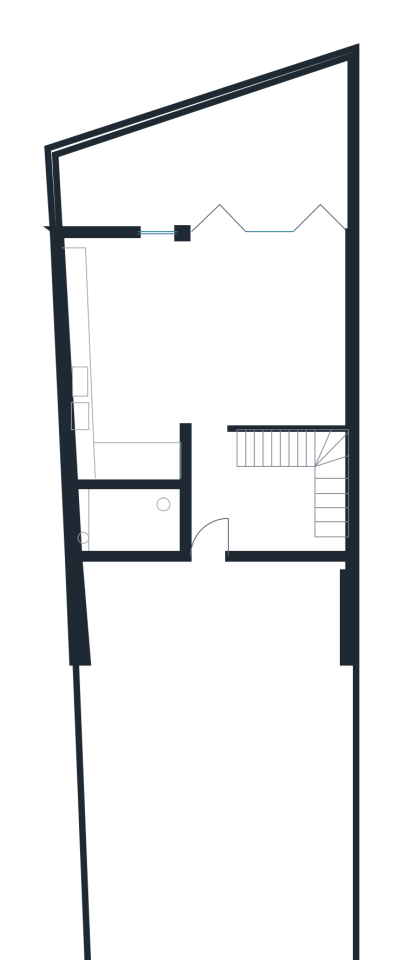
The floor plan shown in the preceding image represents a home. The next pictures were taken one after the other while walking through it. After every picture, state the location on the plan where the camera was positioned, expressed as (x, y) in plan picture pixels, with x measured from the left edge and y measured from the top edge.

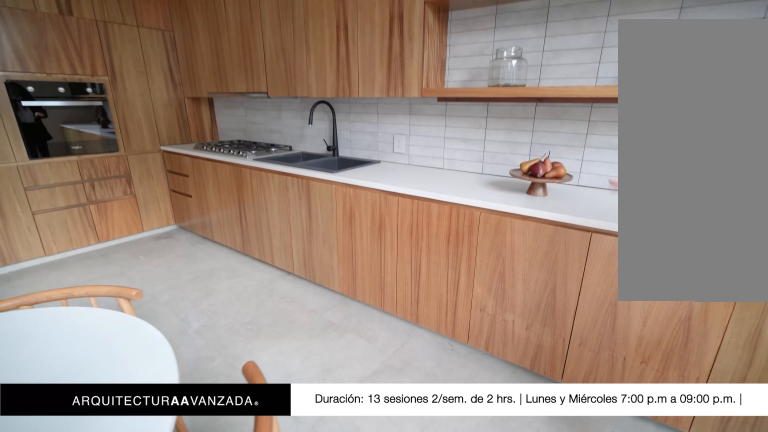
(133, 291)
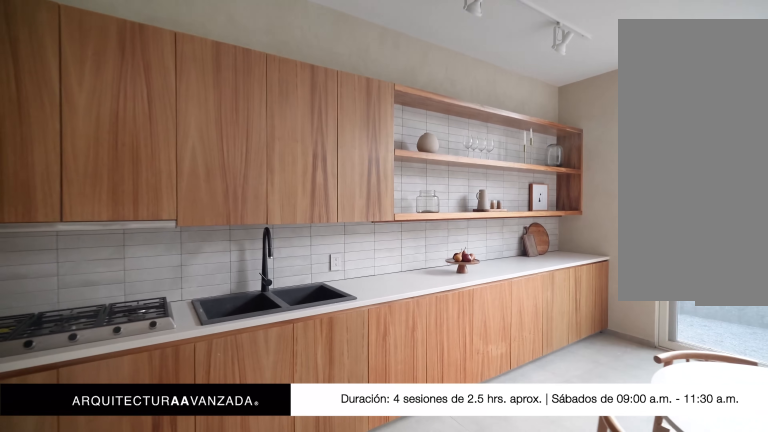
(168, 391)
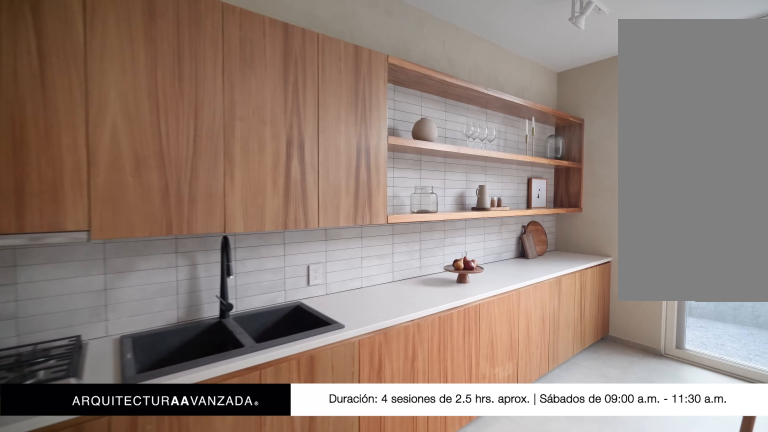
(119, 385)
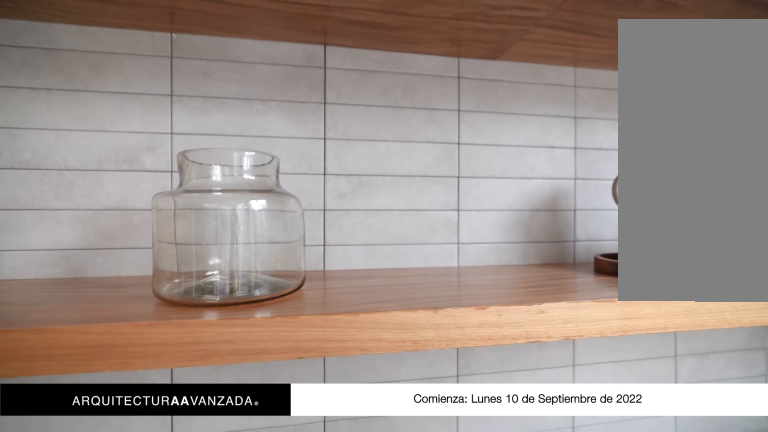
(103, 321)
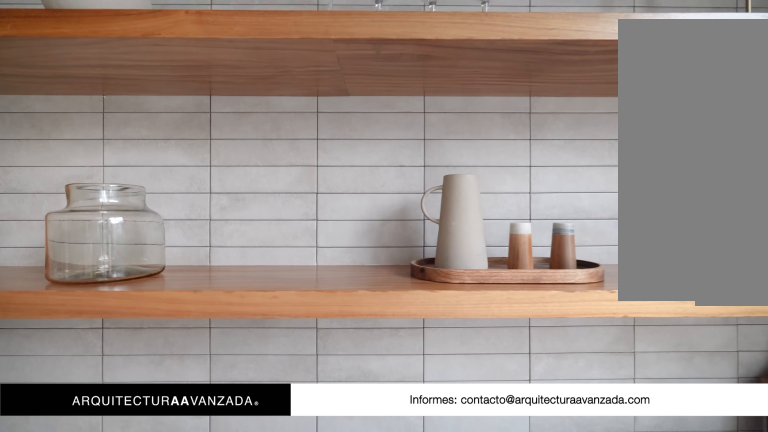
(103, 307)
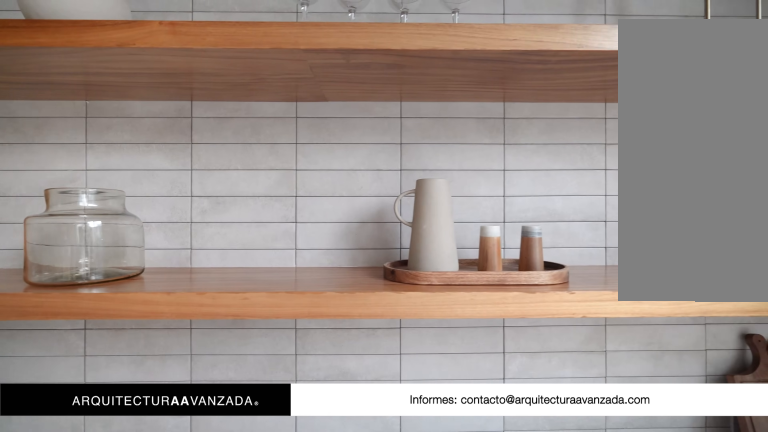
(103, 308)
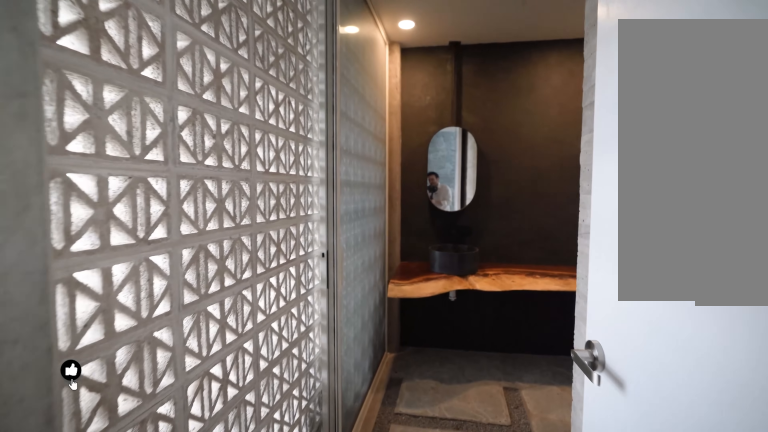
(187, 538)
